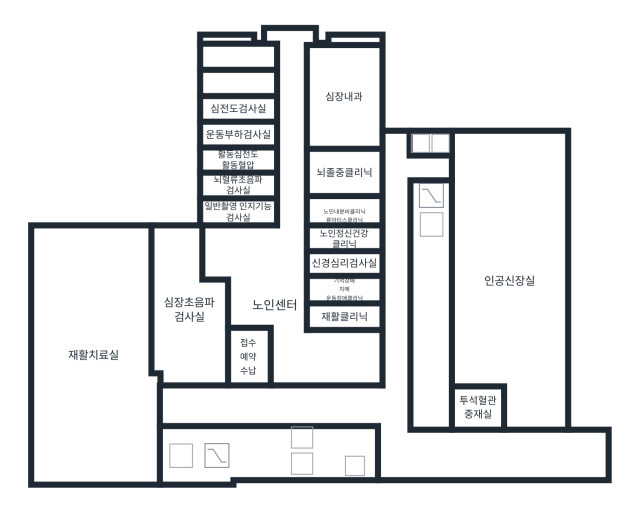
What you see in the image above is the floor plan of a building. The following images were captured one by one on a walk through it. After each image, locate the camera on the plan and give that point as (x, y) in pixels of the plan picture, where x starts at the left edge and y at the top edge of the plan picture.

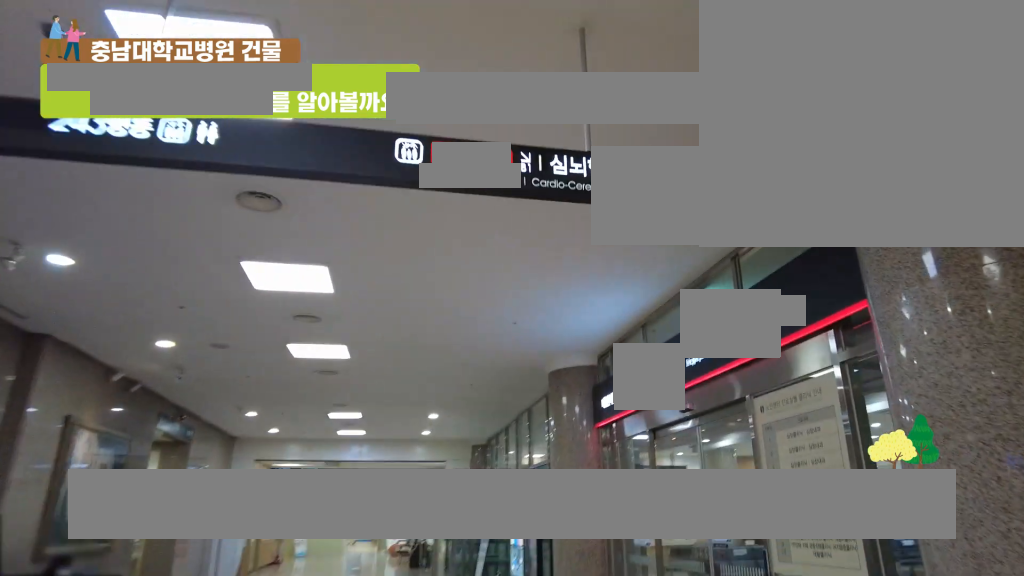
(371, 427)
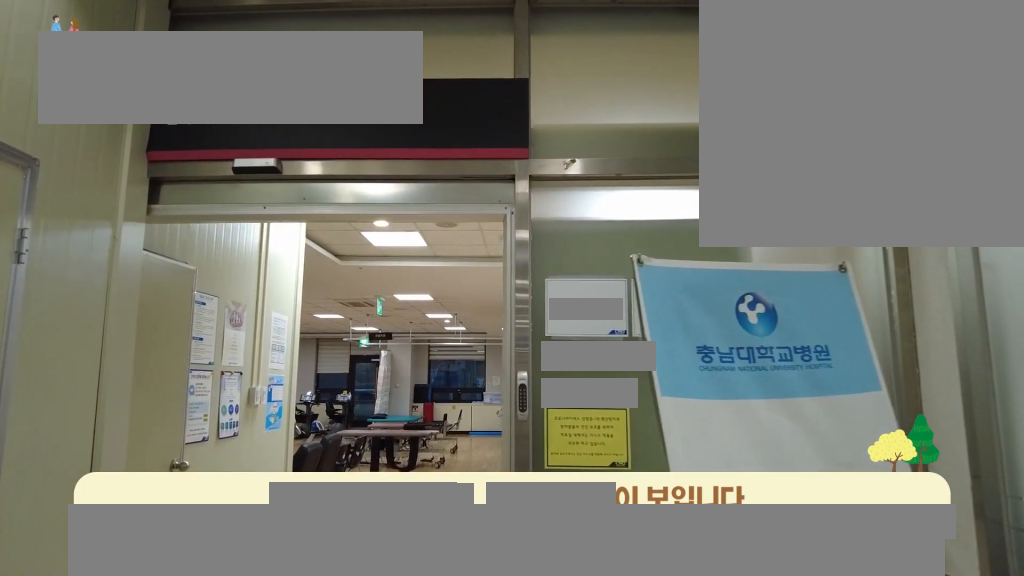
(209, 427)
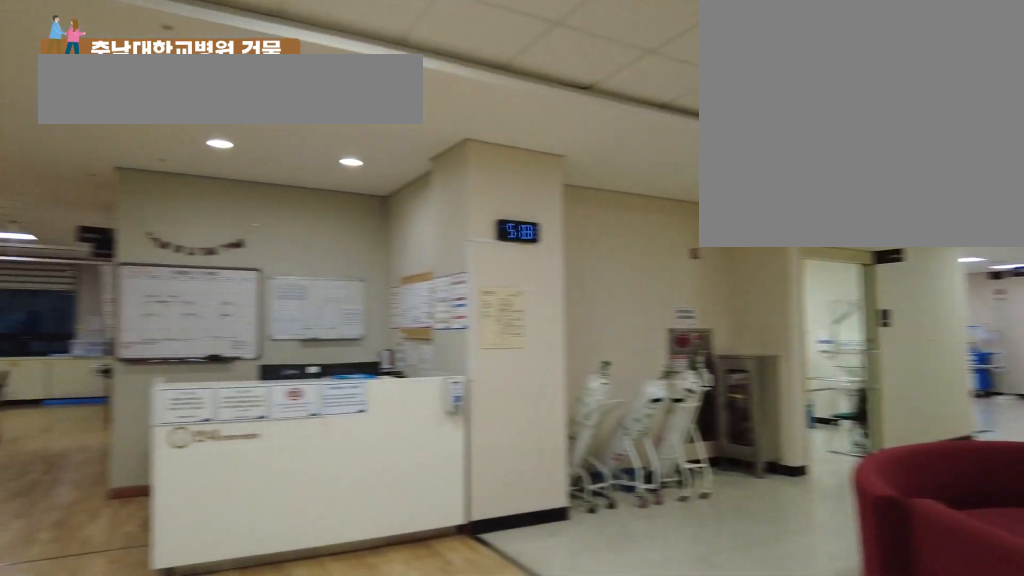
(183, 423)
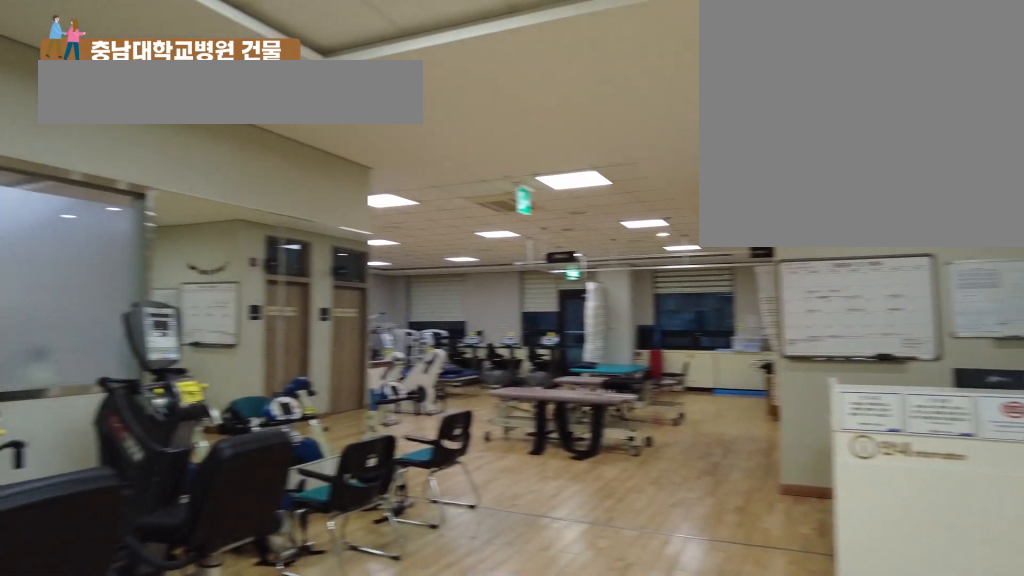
(183, 419)
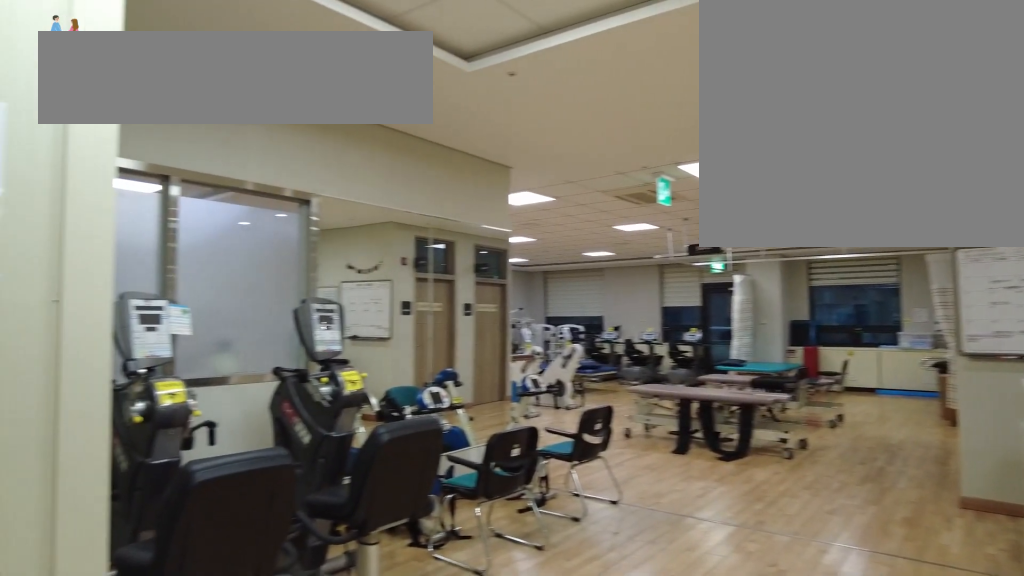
(183, 418)
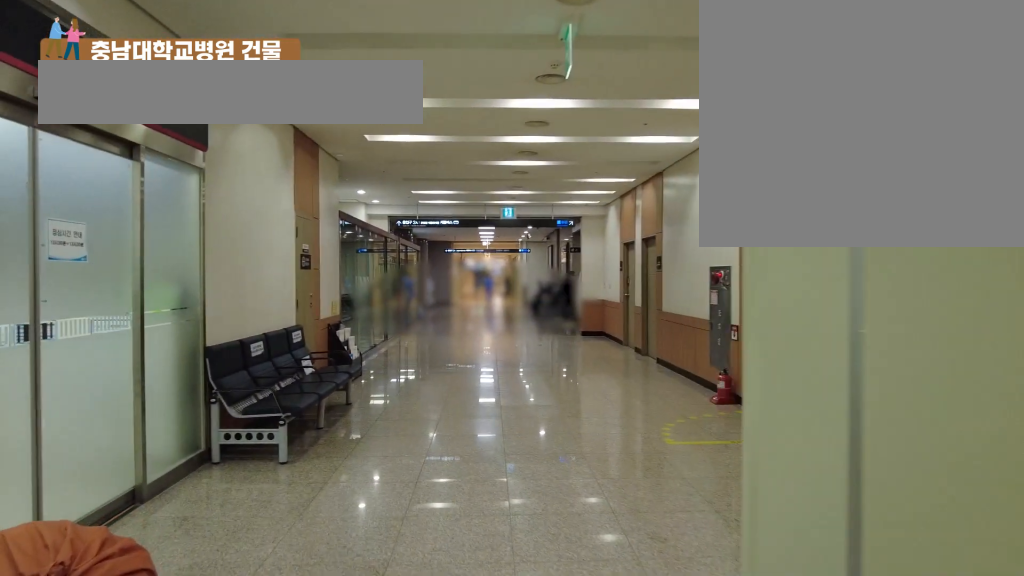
(184, 409)
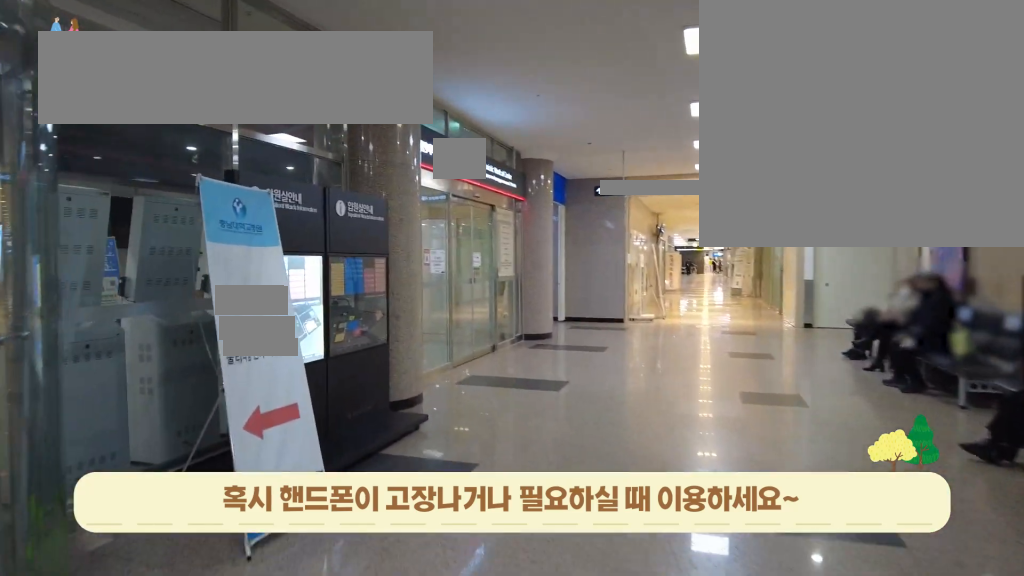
(258, 409)
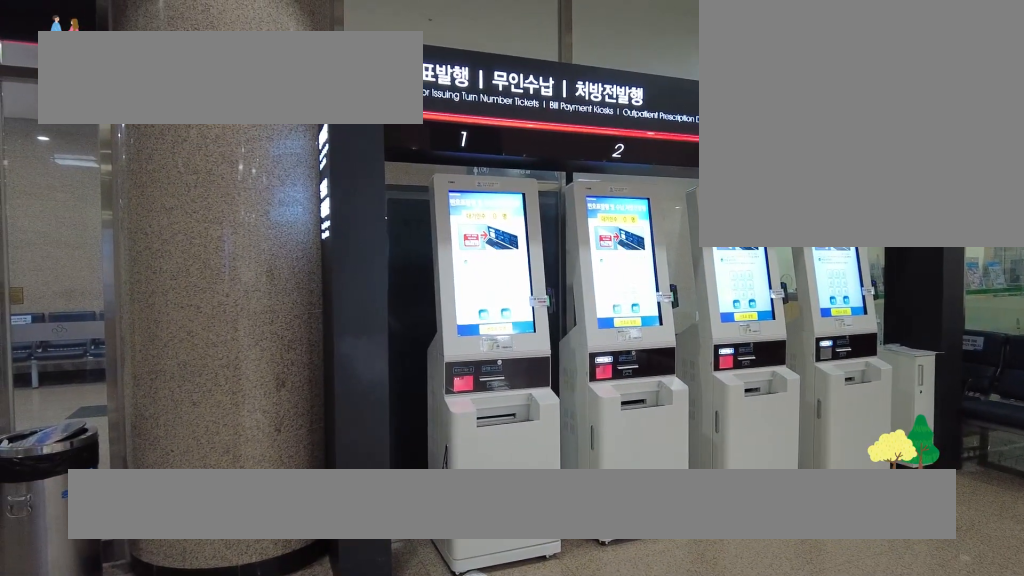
(303, 391)
